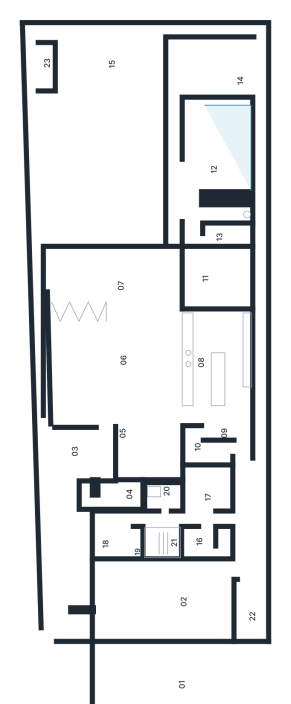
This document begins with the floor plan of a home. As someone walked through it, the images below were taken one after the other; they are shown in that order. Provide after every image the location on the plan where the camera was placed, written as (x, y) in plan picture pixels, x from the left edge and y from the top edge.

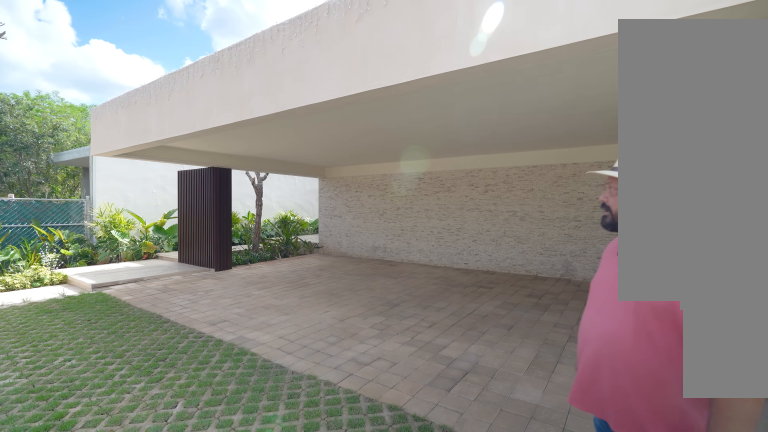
(214, 653)
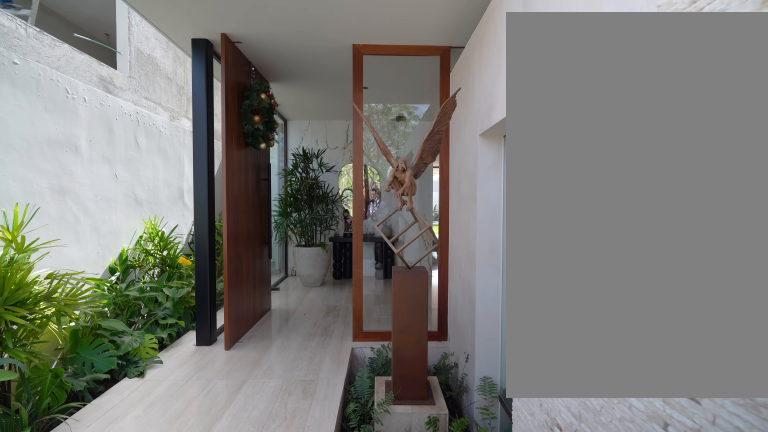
(66, 526)
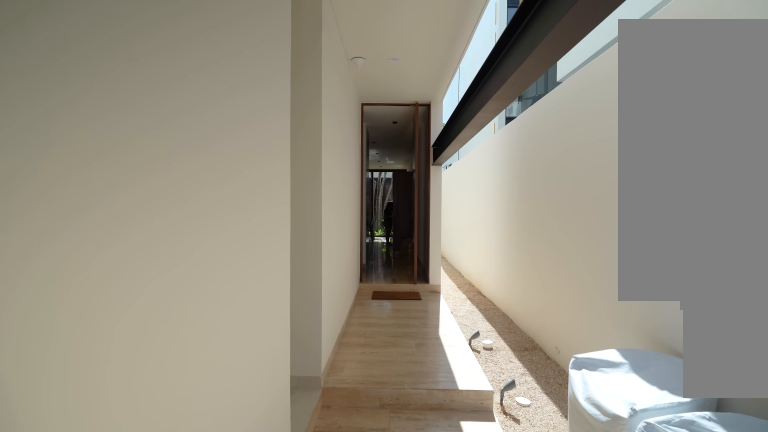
(243, 570)
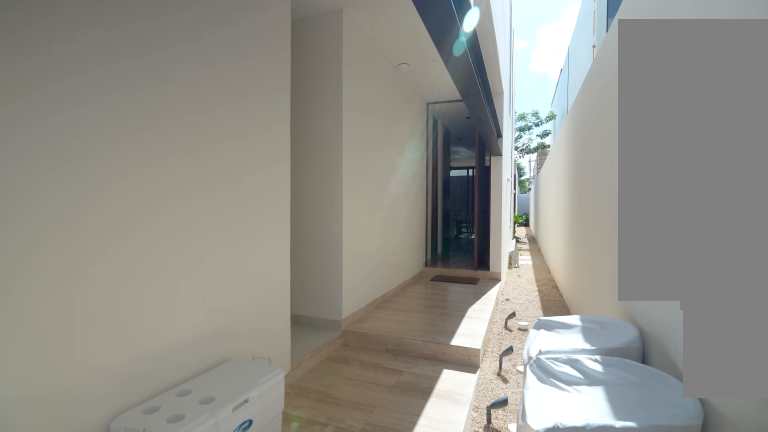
(253, 548)
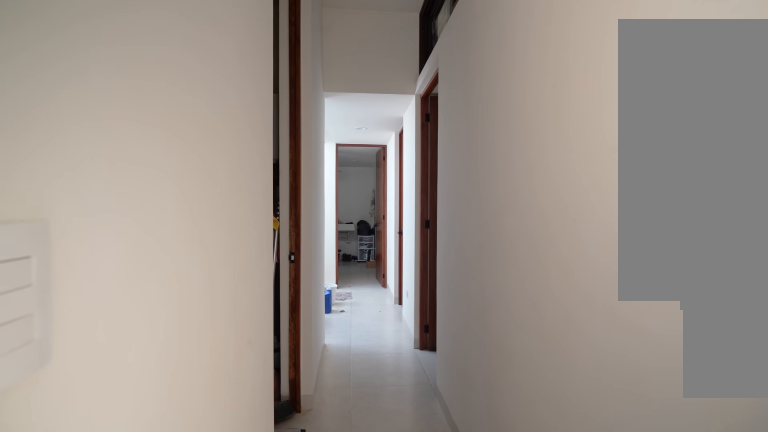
(237, 518)
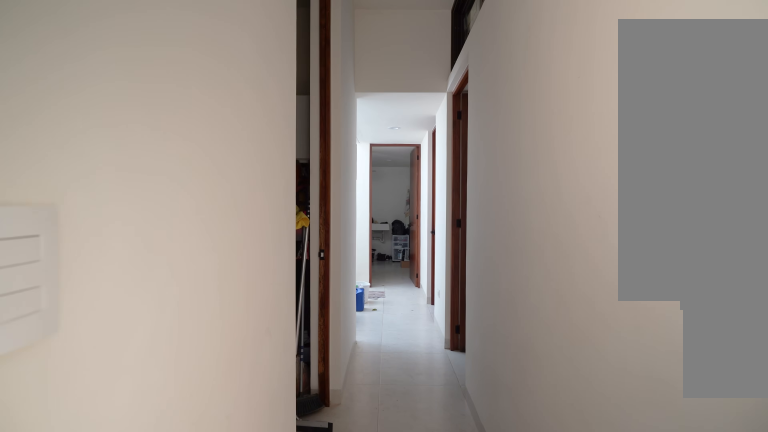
(236, 518)
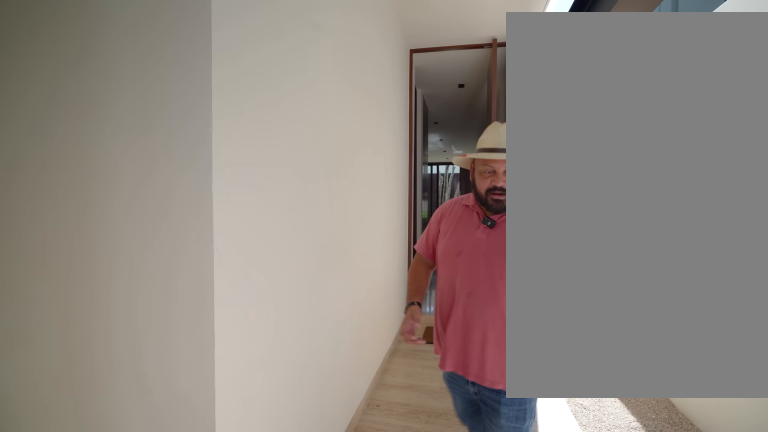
(241, 516)
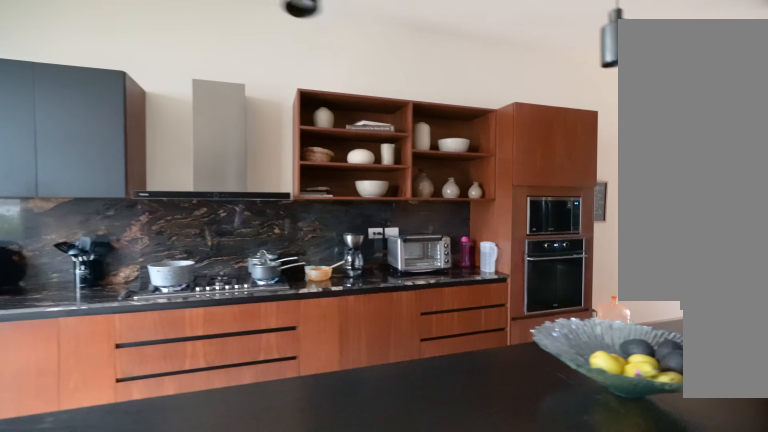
(197, 325)
